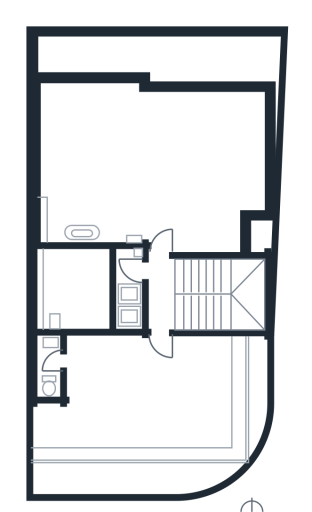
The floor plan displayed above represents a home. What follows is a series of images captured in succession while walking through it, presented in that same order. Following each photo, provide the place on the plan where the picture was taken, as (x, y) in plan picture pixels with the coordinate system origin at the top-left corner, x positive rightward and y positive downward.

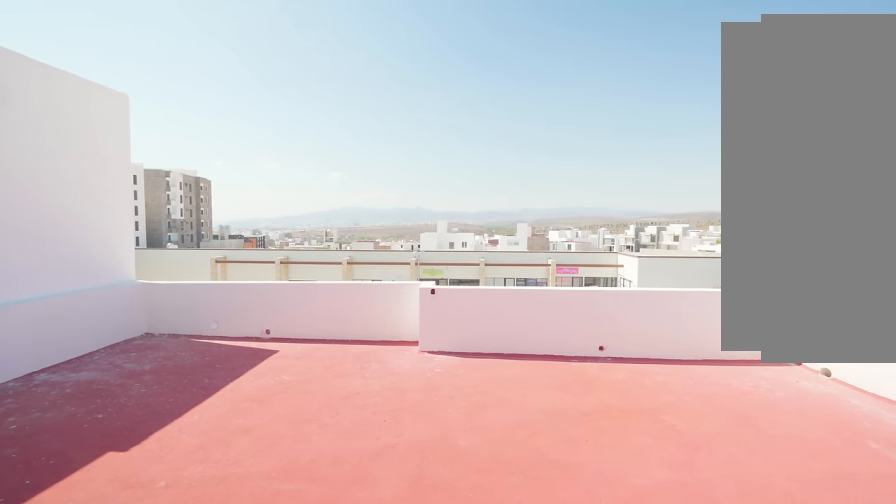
(162, 233)
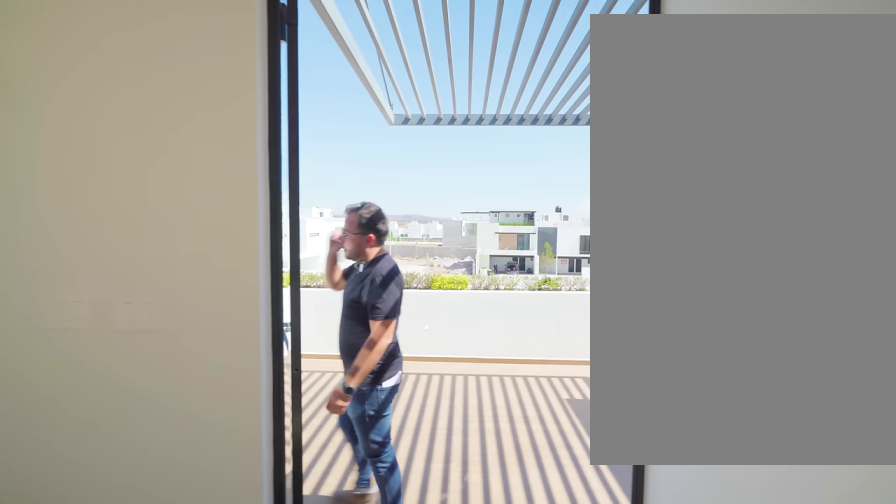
(160, 296)
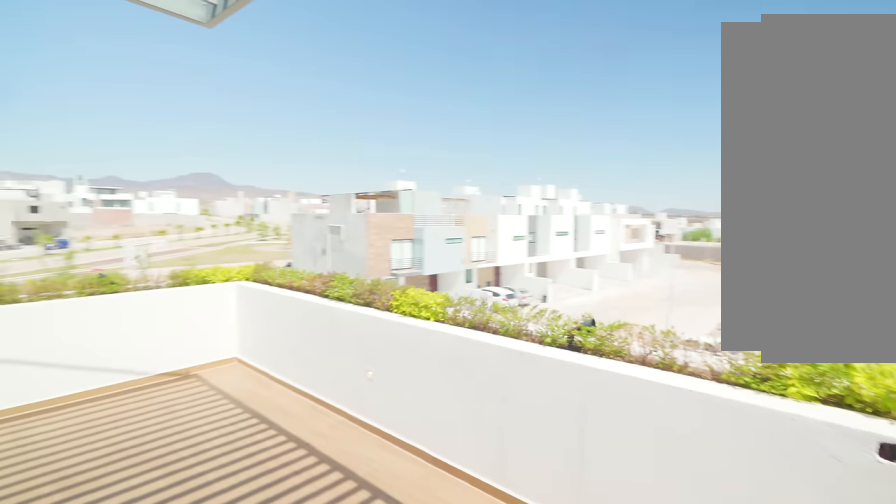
(167, 388)
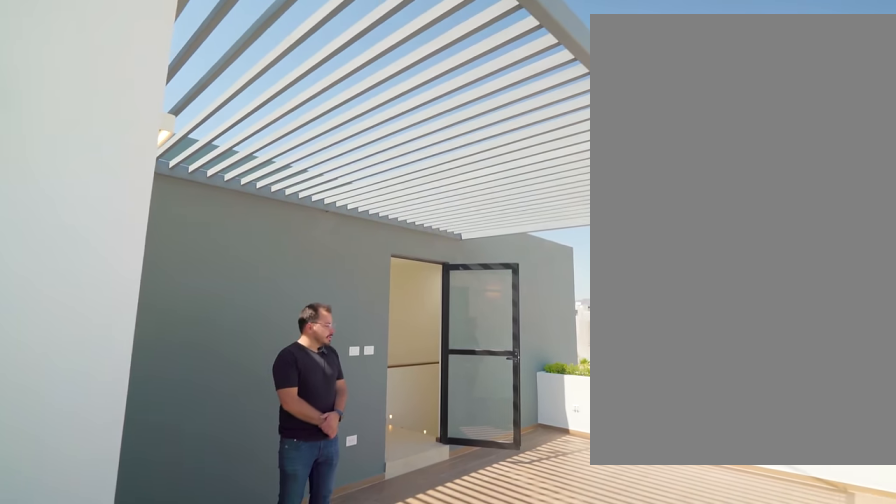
(50, 445)
